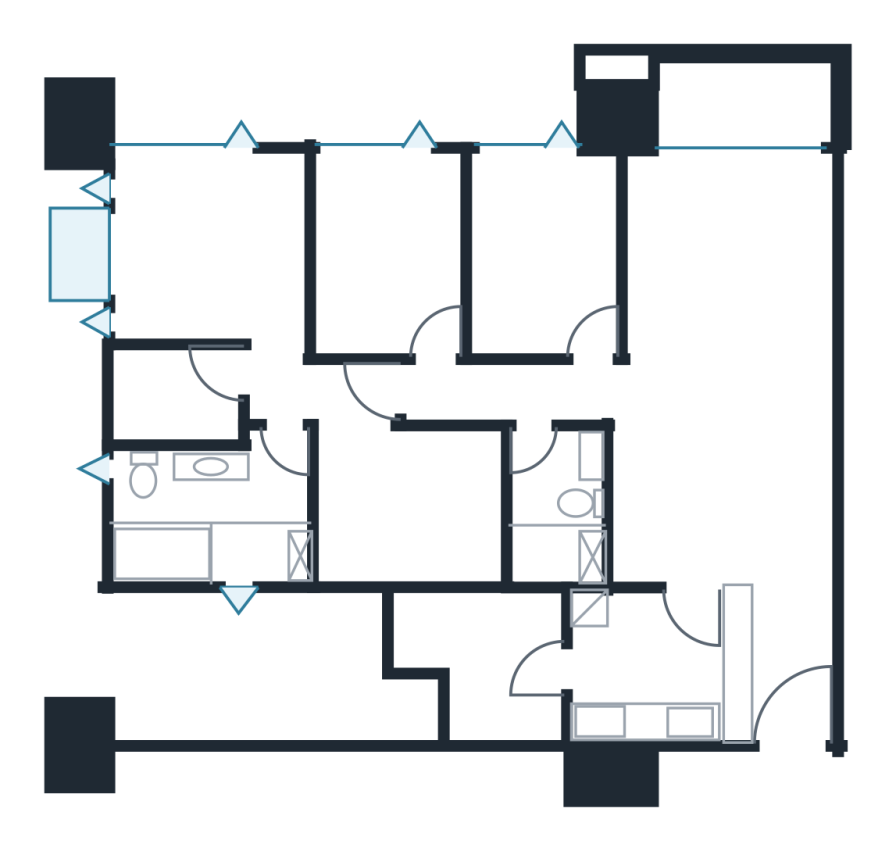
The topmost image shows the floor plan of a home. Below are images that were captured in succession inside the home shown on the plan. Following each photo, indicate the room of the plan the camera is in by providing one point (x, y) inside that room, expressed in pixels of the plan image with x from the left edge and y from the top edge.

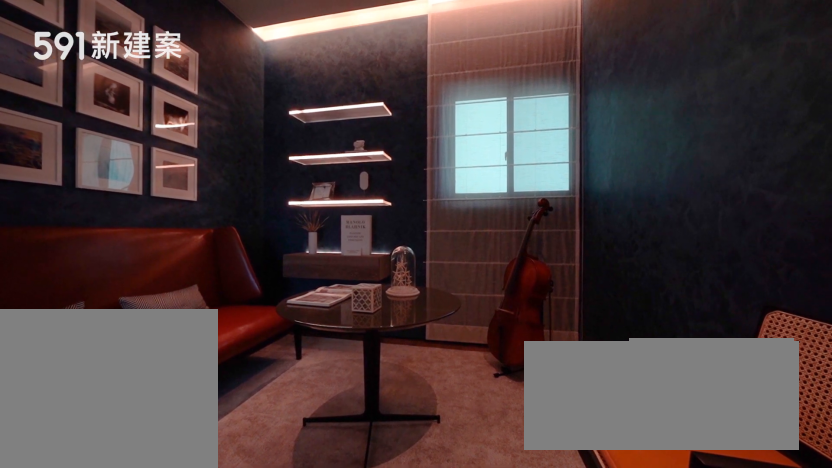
(417, 508)
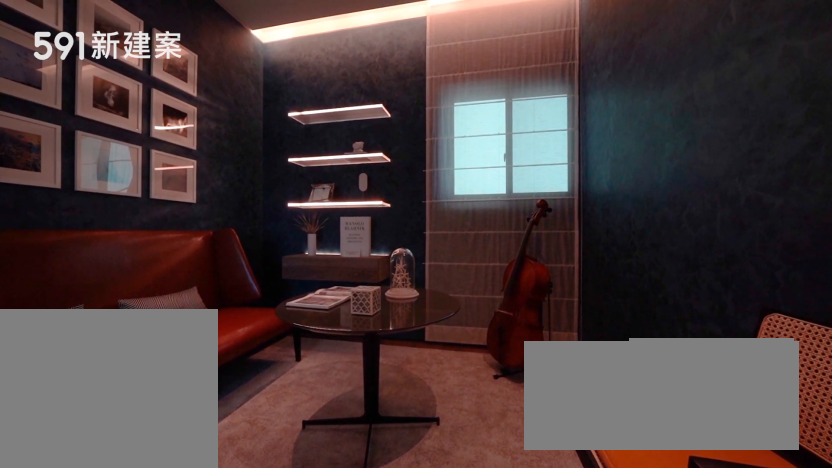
(417, 508)
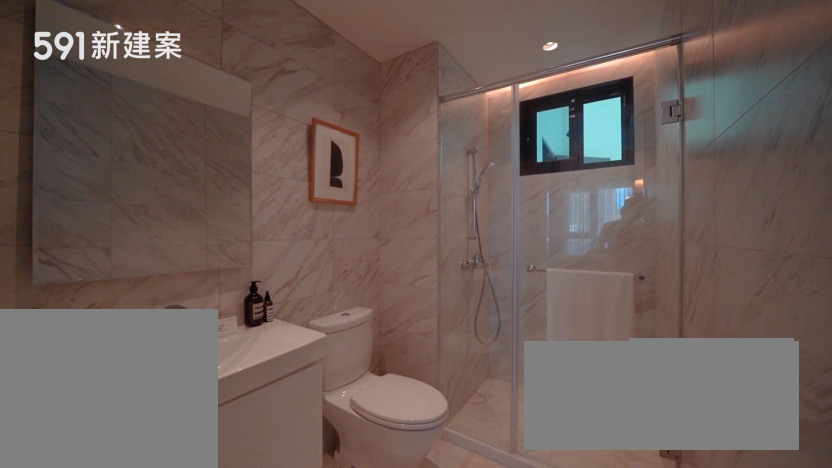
(554, 513)
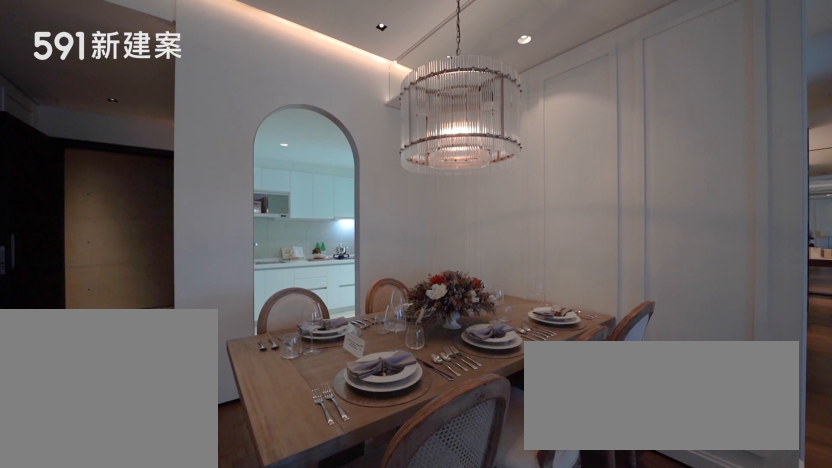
(718, 505)
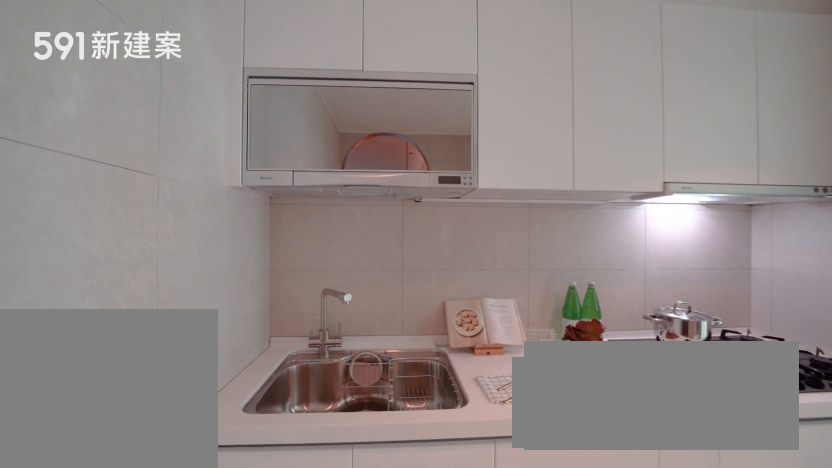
(641, 667)
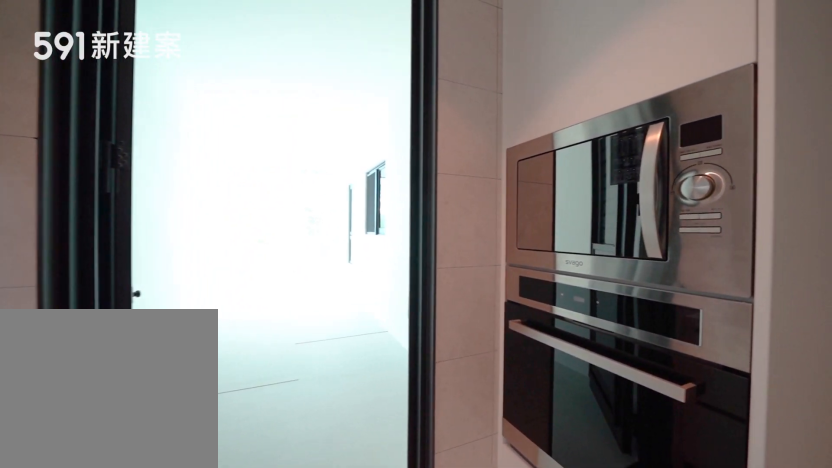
(641, 667)
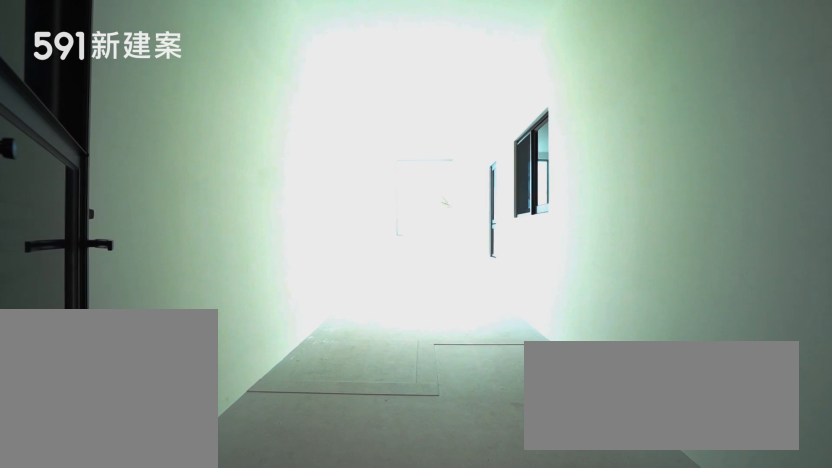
(484, 658)
